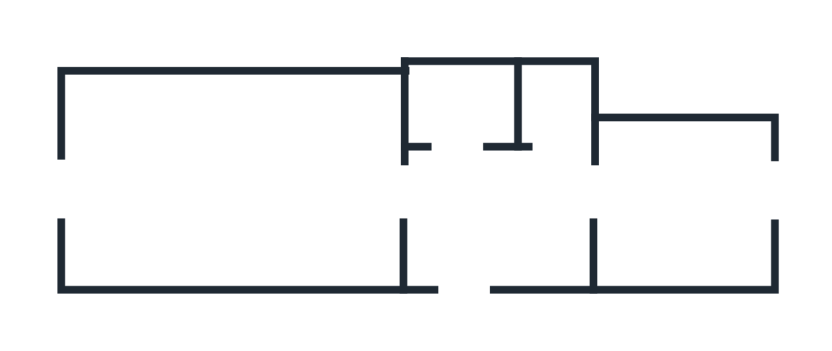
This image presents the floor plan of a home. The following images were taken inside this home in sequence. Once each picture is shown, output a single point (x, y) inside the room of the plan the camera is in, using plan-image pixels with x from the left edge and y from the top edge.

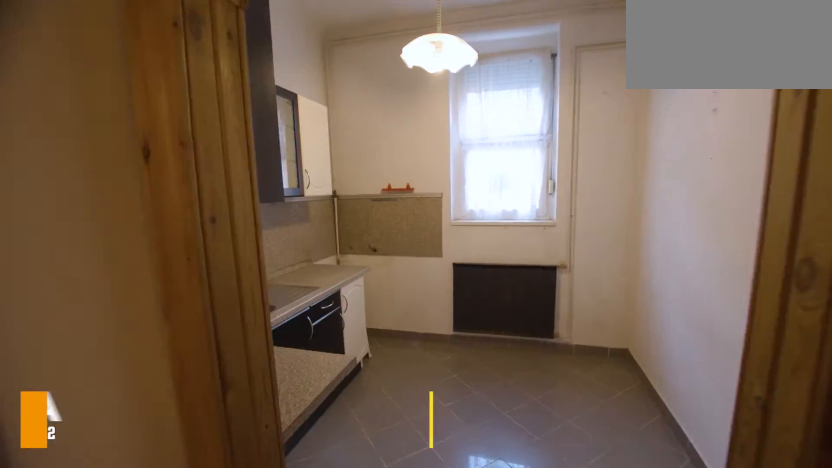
(503, 215)
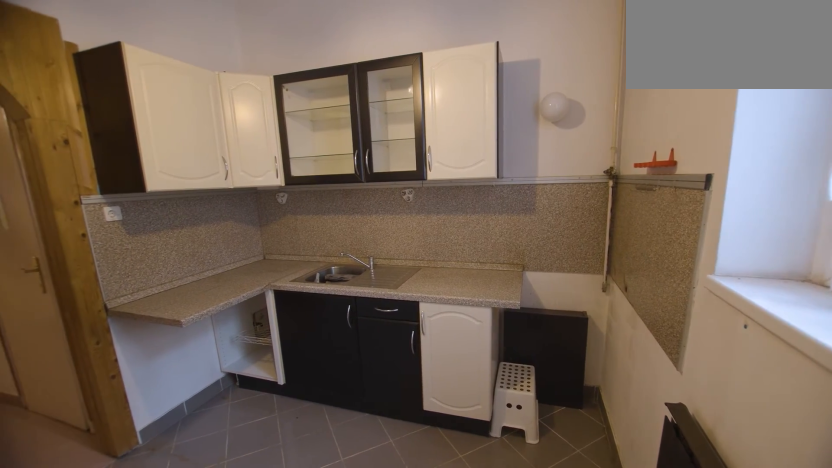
(689, 204)
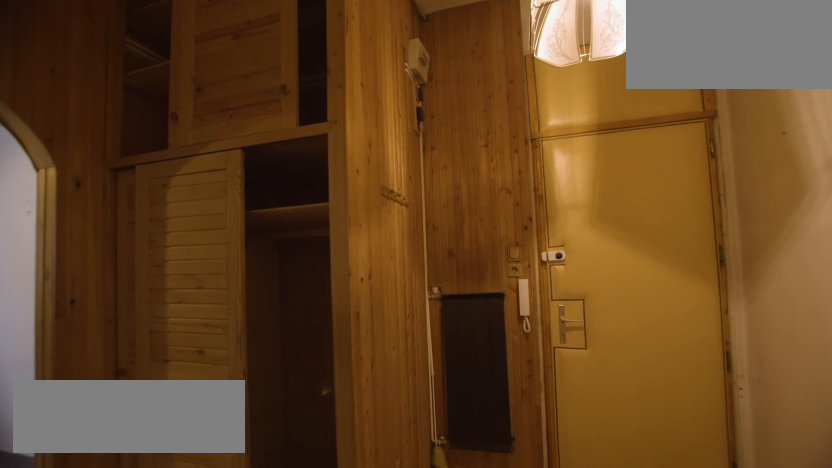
(503, 216)
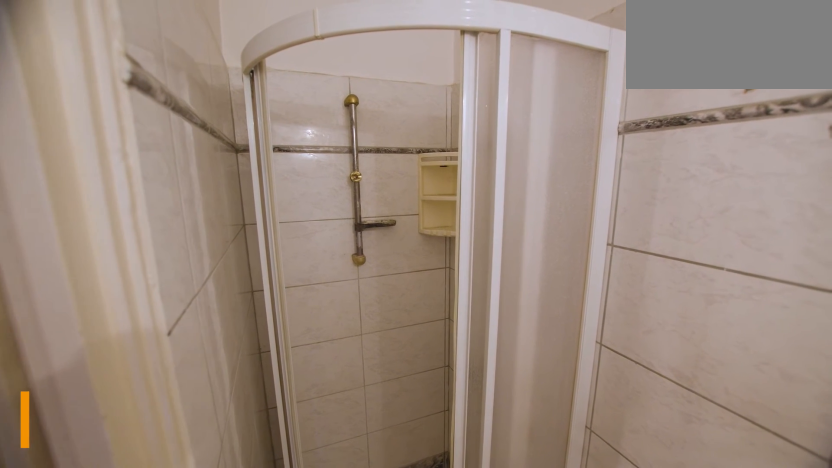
(467, 109)
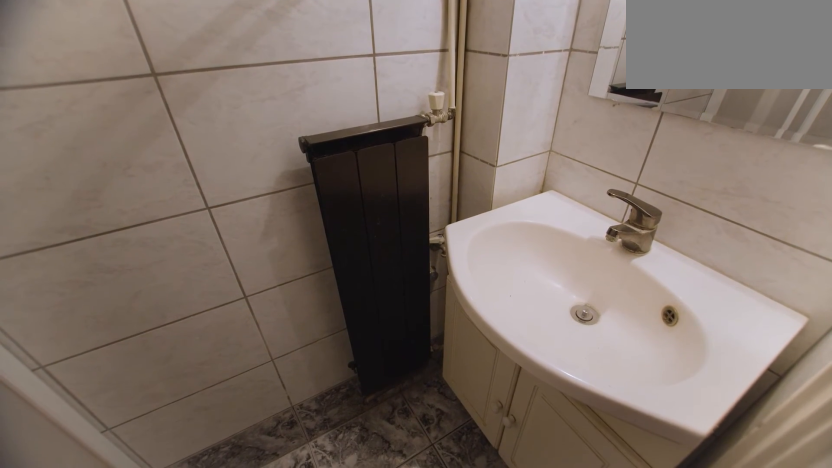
(468, 109)
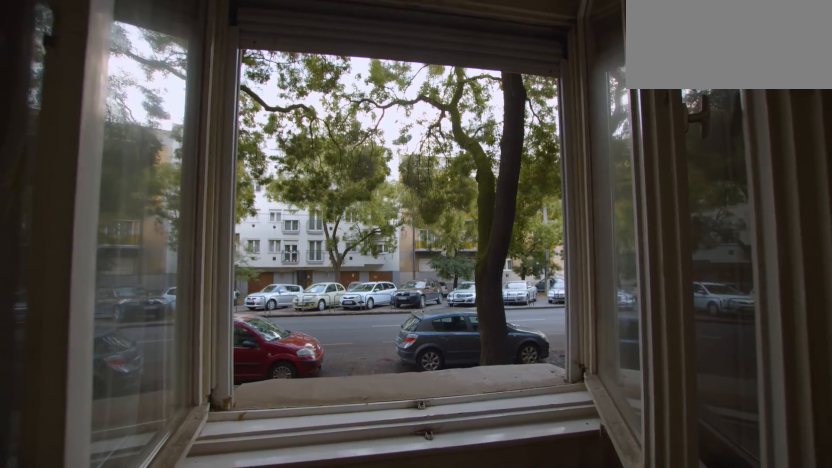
(239, 187)
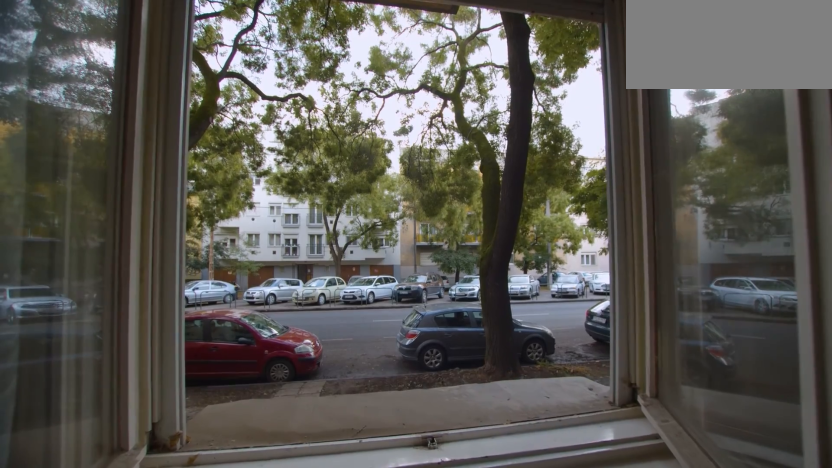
(239, 188)
